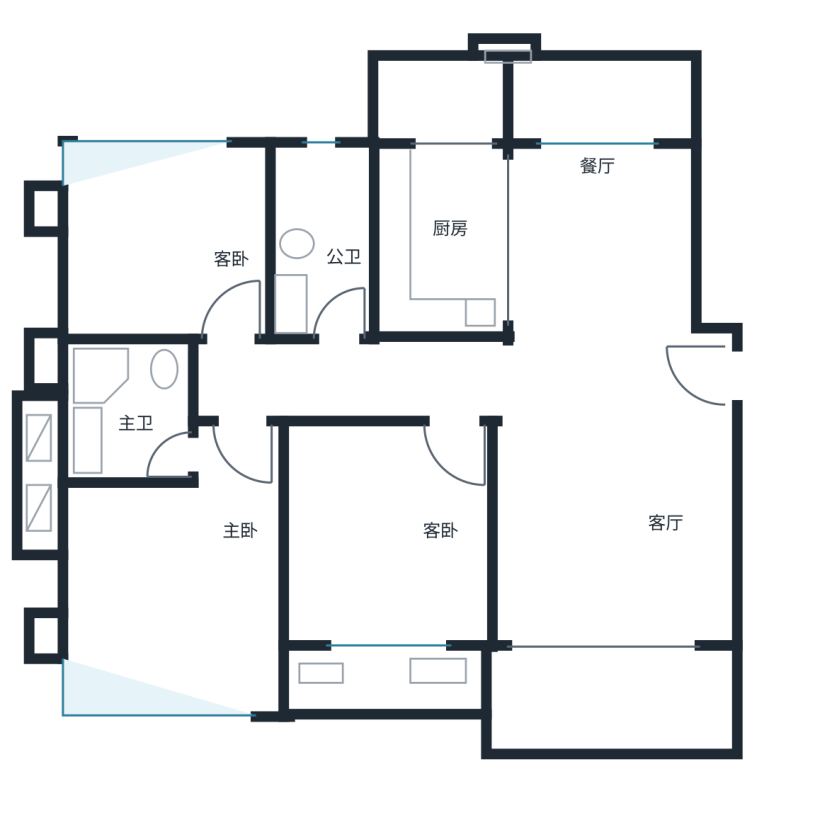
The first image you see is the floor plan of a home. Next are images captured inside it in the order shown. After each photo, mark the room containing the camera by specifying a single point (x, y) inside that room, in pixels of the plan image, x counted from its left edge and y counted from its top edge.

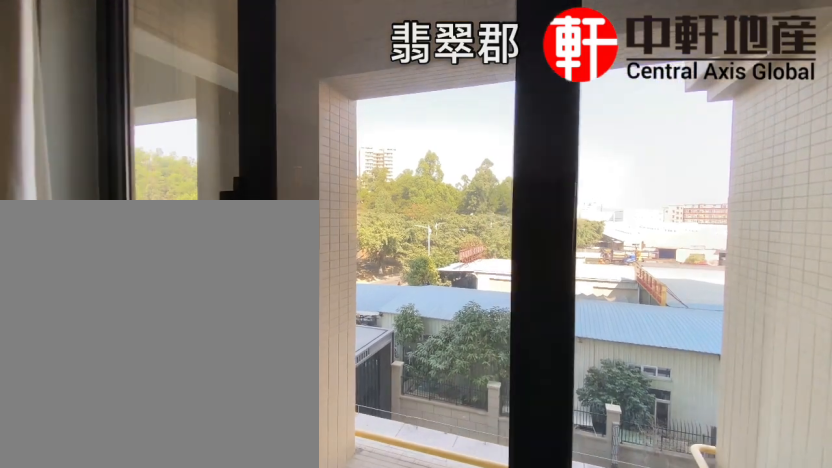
(601, 213)
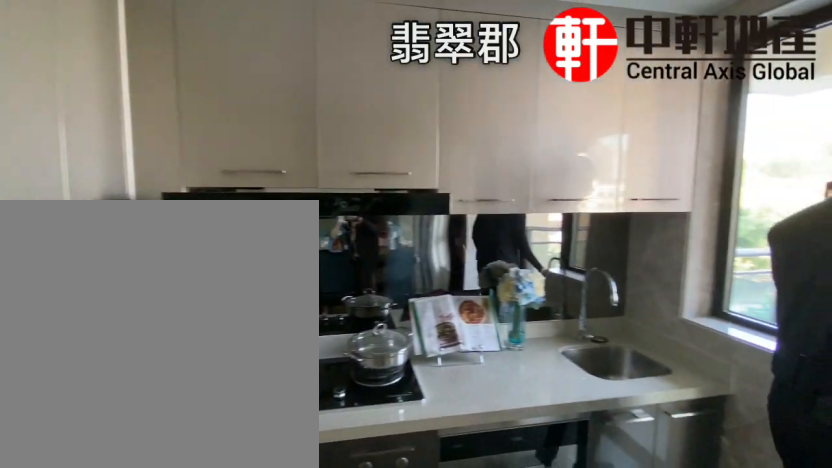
(459, 220)
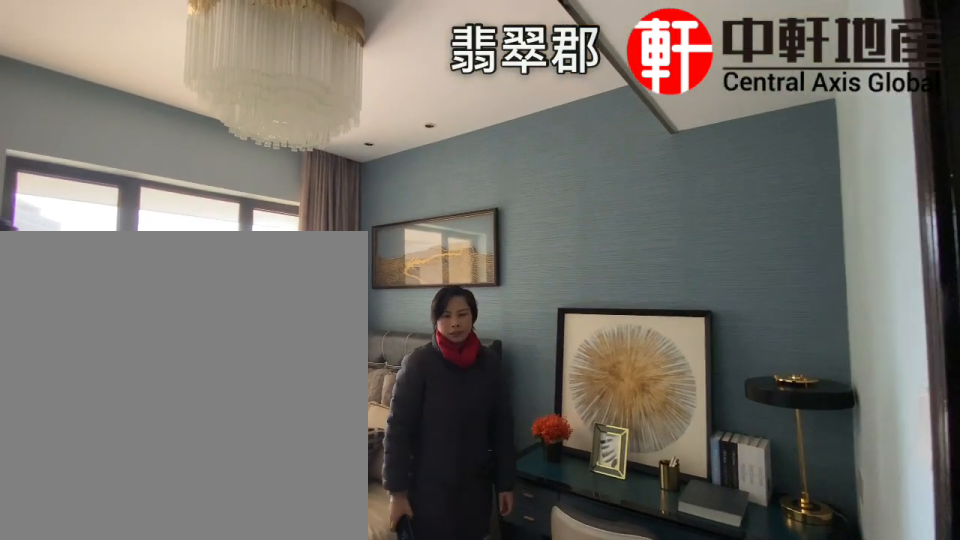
(389, 535)
